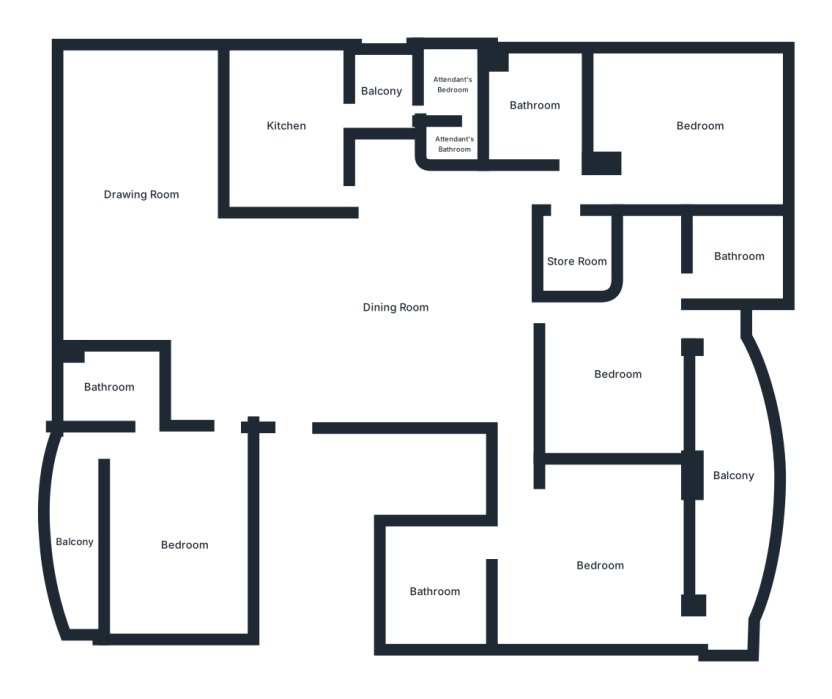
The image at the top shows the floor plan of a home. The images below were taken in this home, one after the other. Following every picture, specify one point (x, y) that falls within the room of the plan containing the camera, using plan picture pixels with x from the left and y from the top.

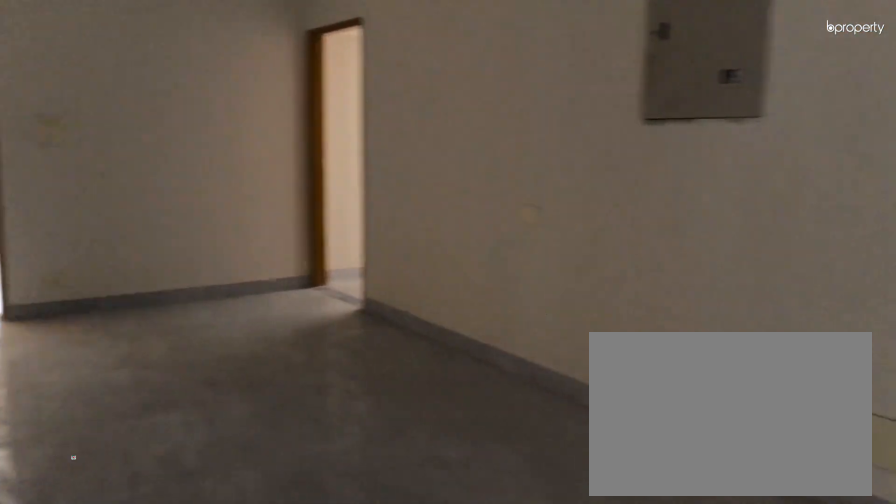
(396, 306)
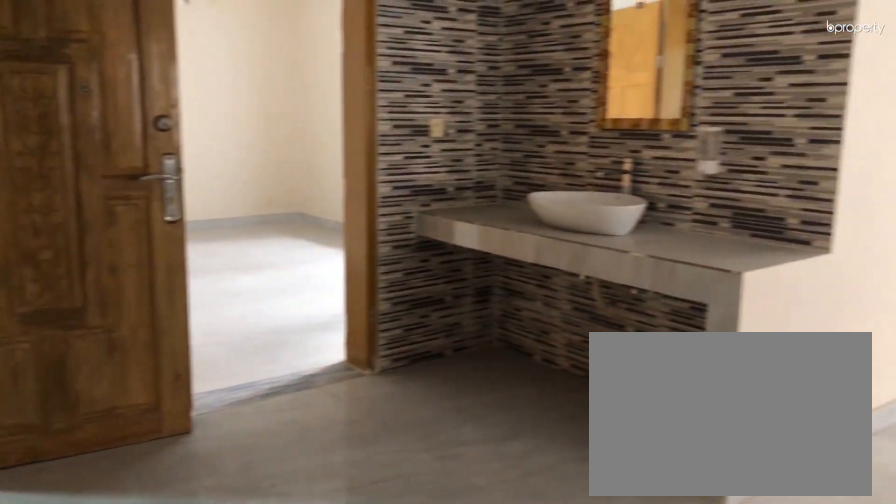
(396, 306)
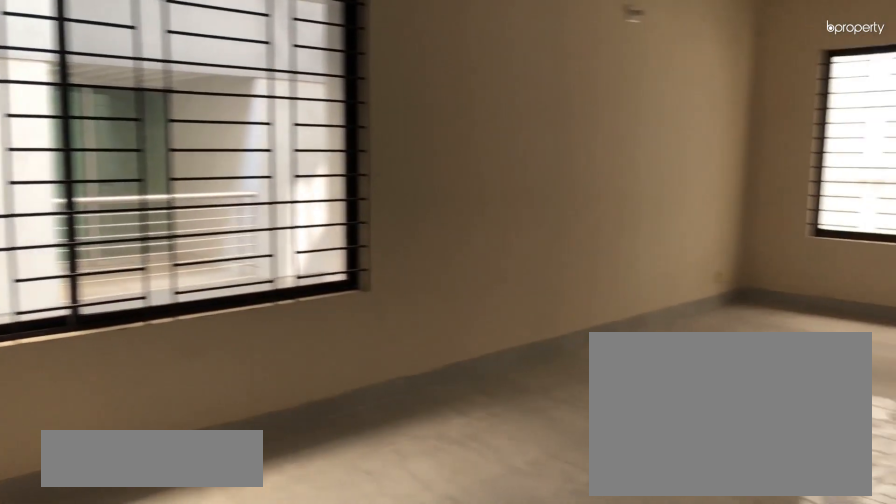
(138, 169)
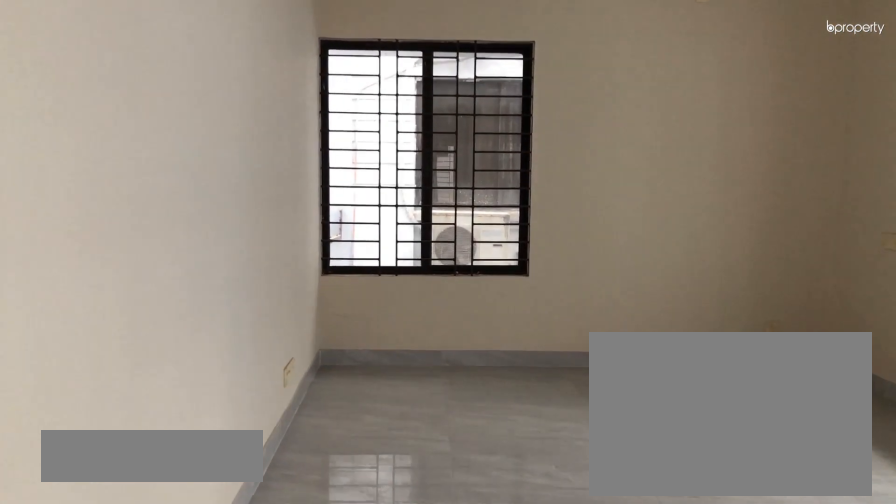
(177, 546)
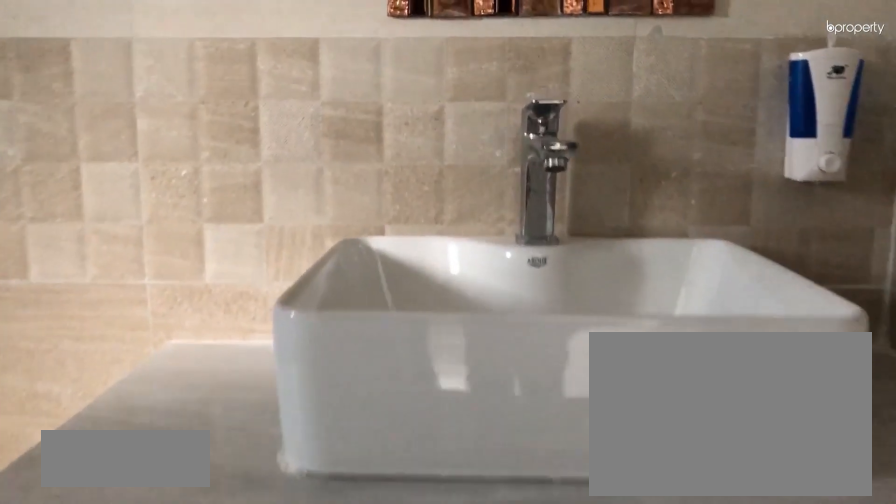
(112, 385)
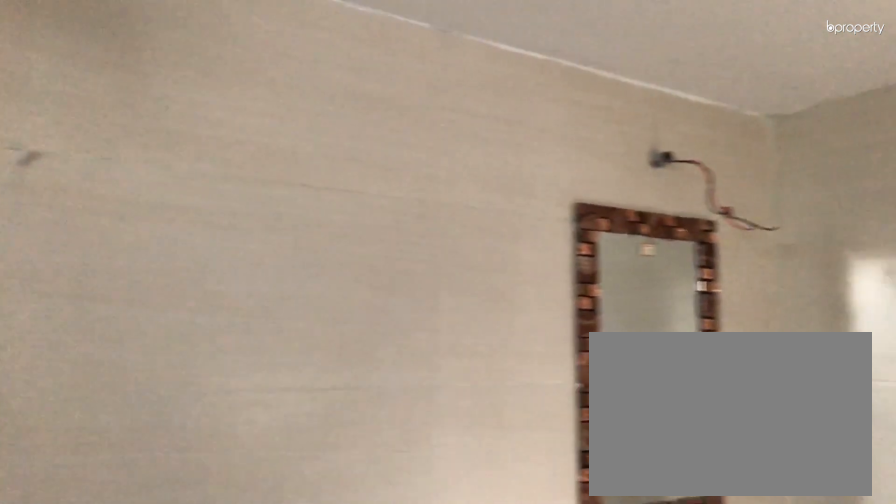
(112, 385)
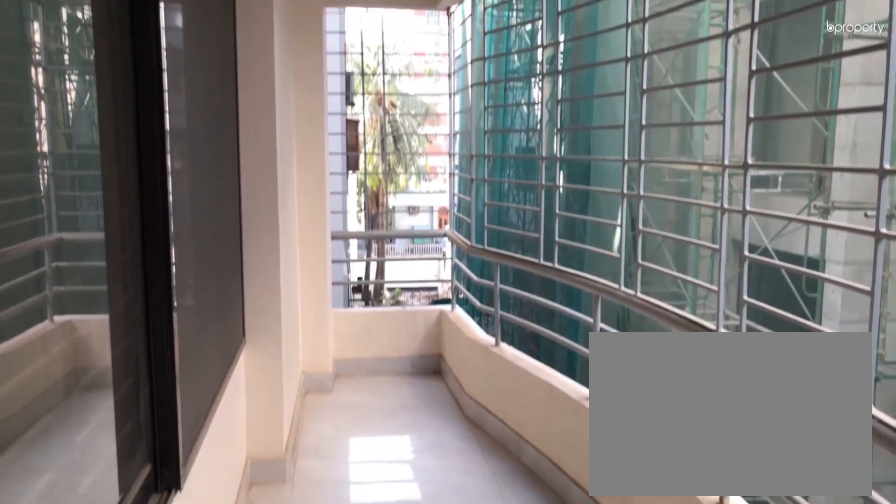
(78, 541)
